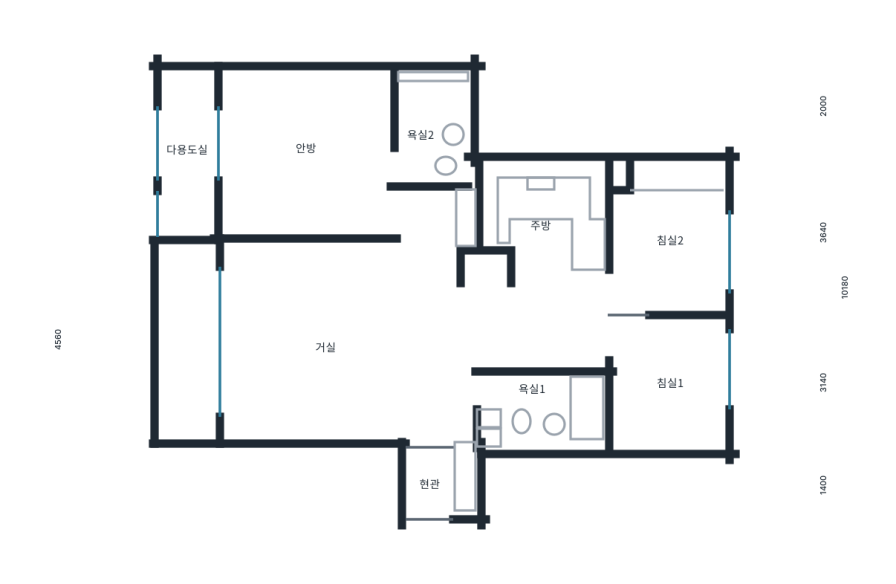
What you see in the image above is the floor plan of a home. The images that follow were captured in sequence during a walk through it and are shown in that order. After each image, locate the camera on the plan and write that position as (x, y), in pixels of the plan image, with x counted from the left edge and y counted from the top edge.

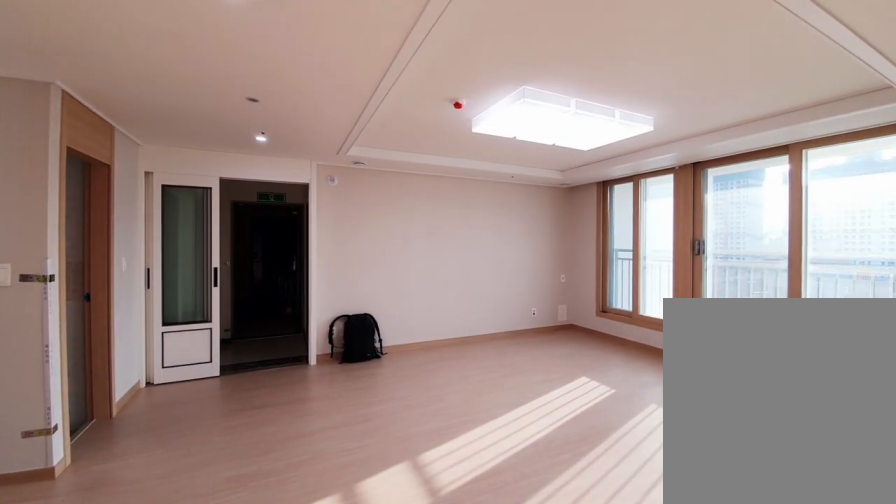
(425, 231)
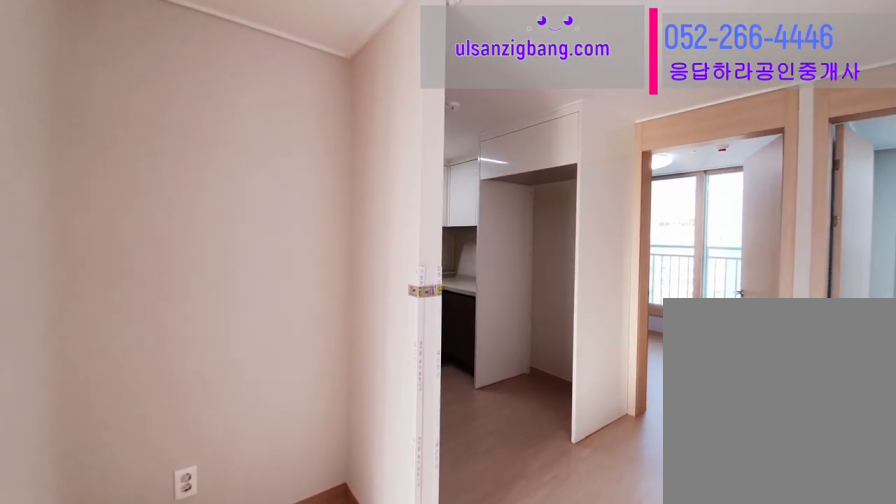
(437, 307)
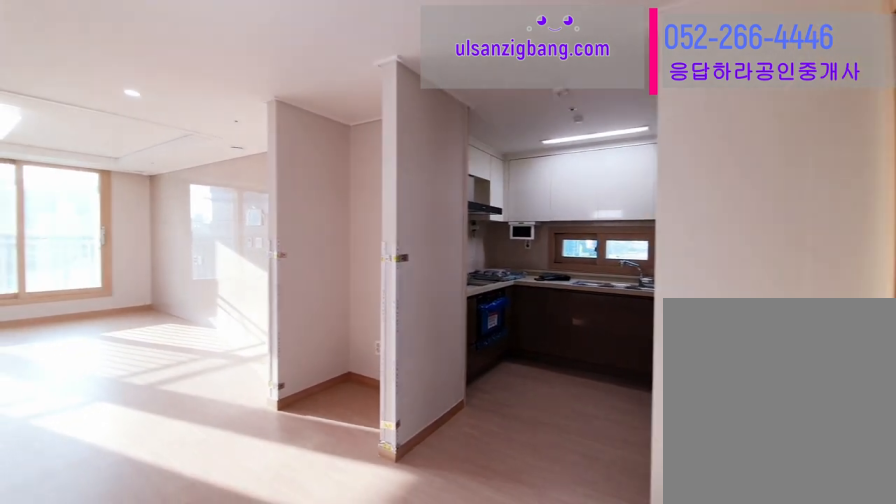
(572, 311)
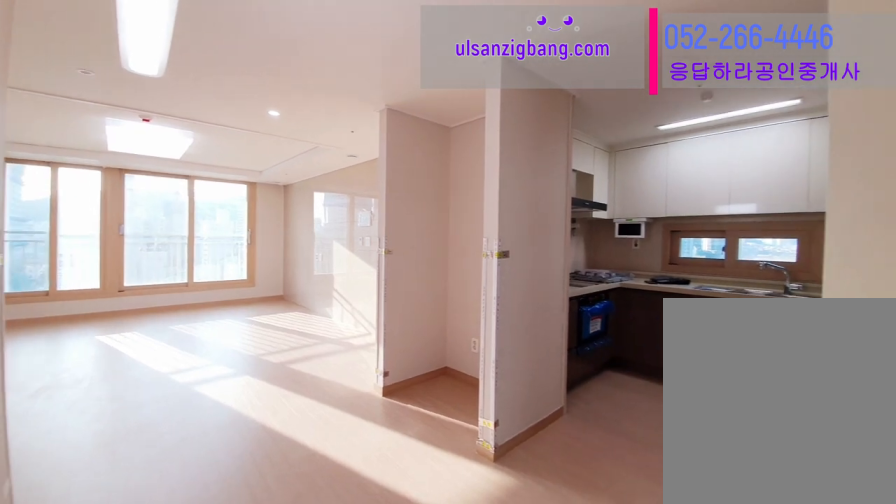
(573, 309)
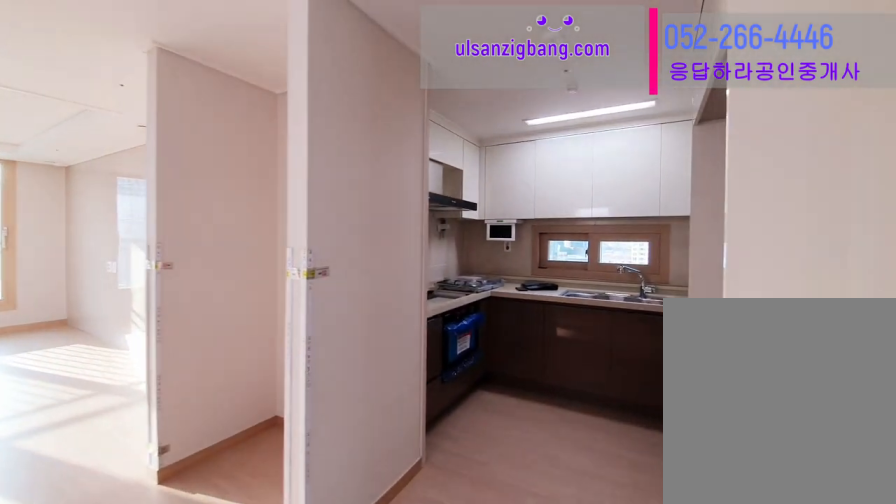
(571, 310)
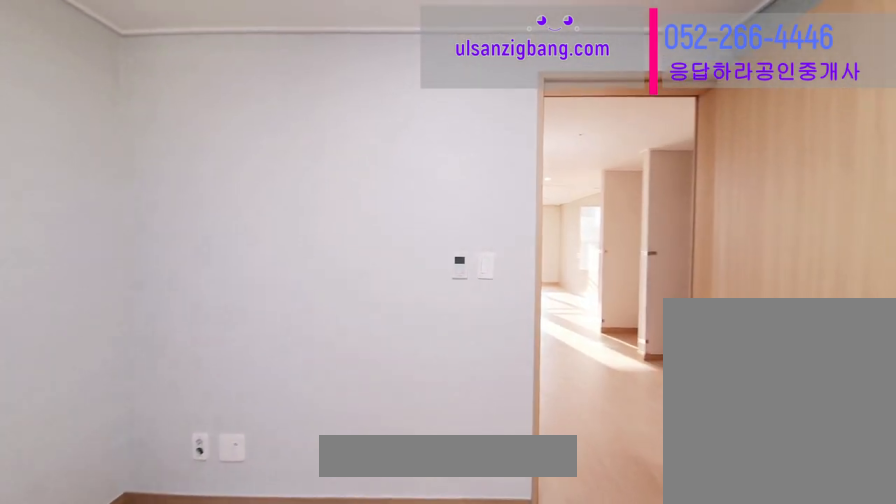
(677, 381)
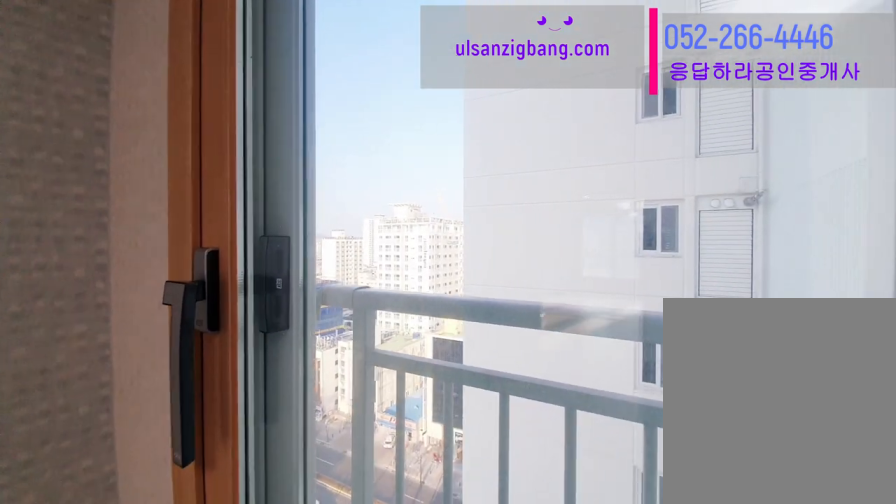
(677, 380)
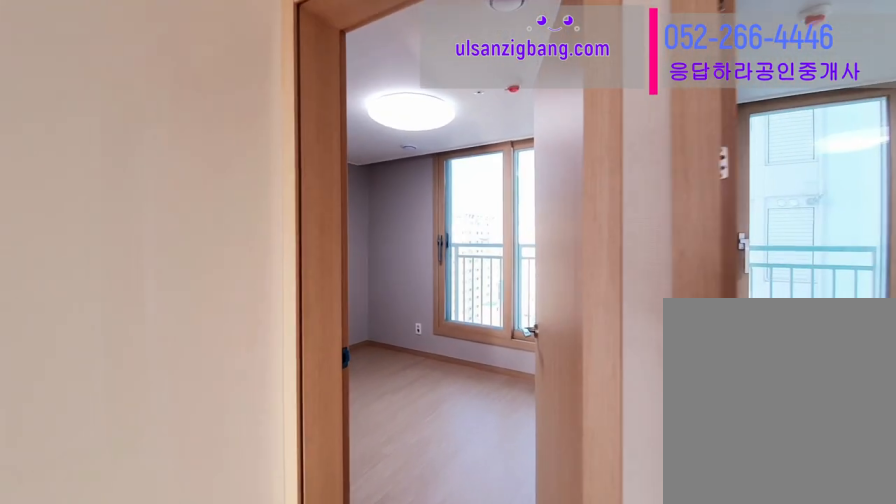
(556, 318)
